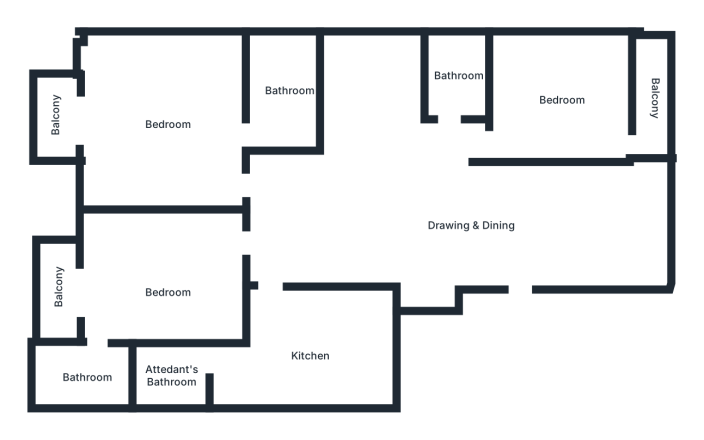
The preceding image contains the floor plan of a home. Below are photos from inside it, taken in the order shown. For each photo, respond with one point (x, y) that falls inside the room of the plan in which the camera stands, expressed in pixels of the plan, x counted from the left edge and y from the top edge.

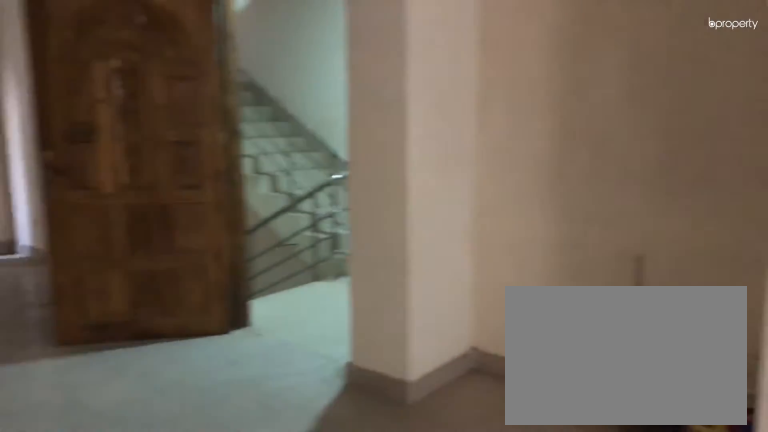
(372, 209)
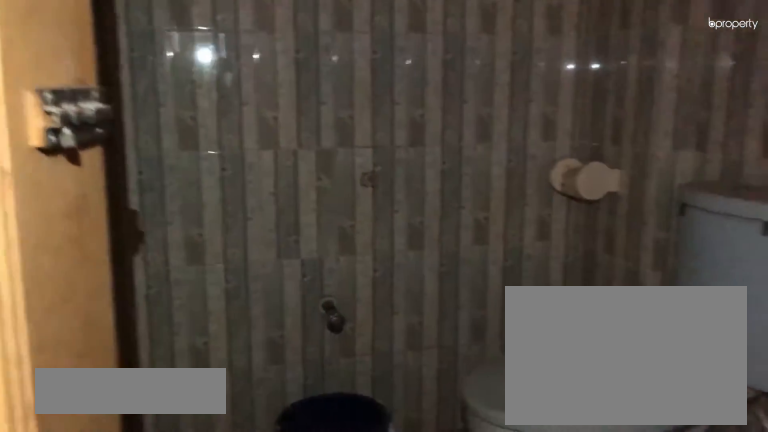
(458, 77)
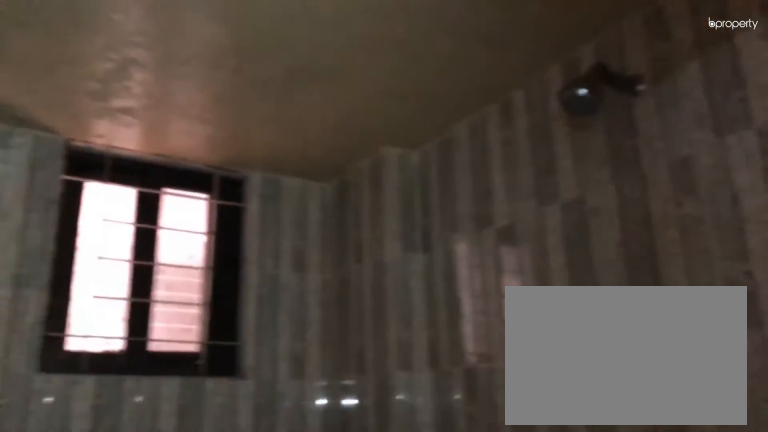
(458, 77)
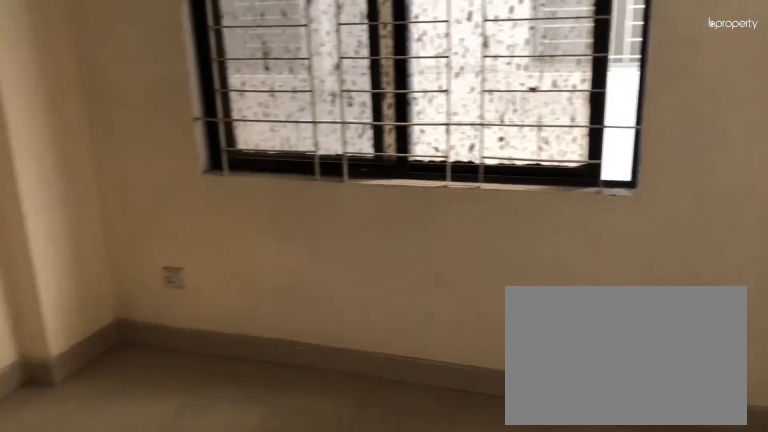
(559, 105)
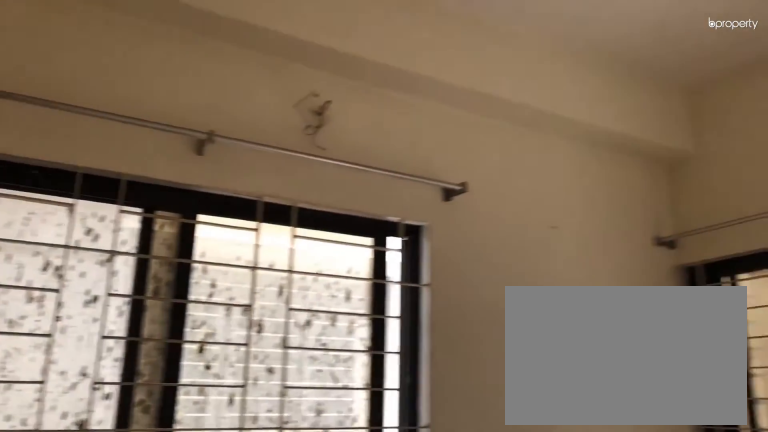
(559, 105)
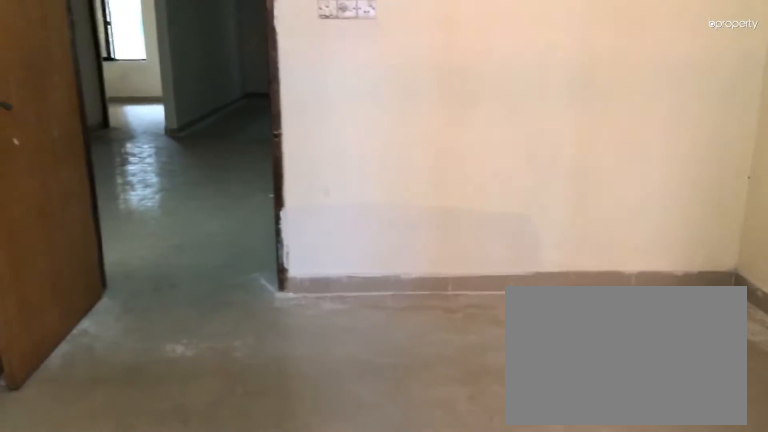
(169, 292)
